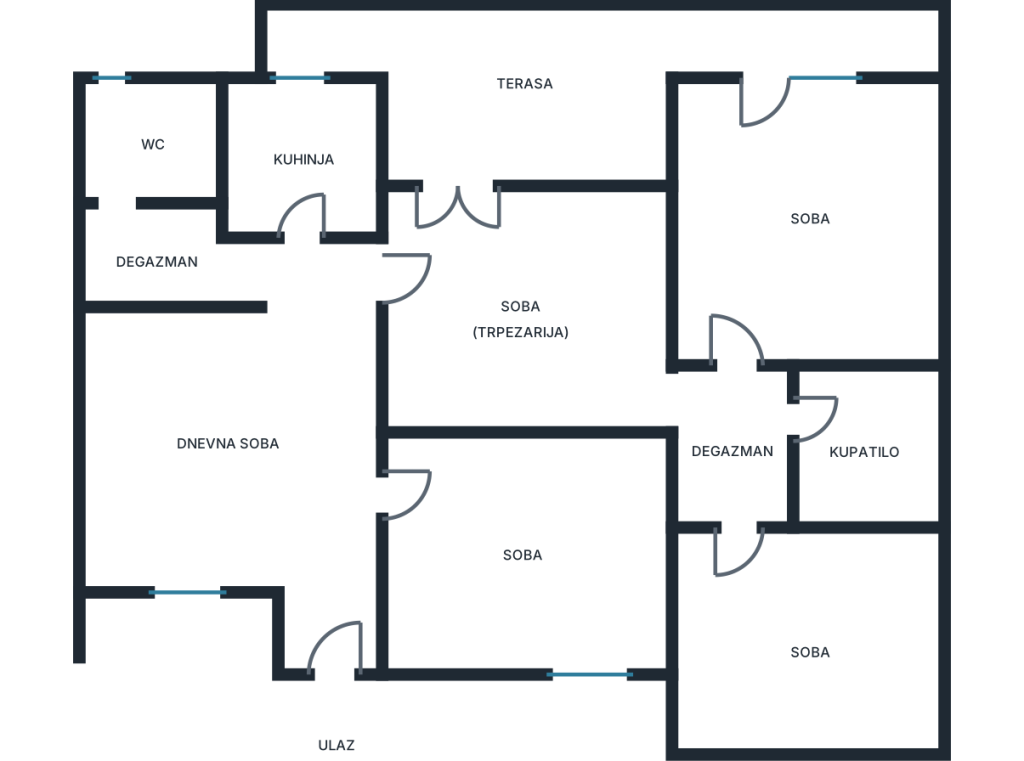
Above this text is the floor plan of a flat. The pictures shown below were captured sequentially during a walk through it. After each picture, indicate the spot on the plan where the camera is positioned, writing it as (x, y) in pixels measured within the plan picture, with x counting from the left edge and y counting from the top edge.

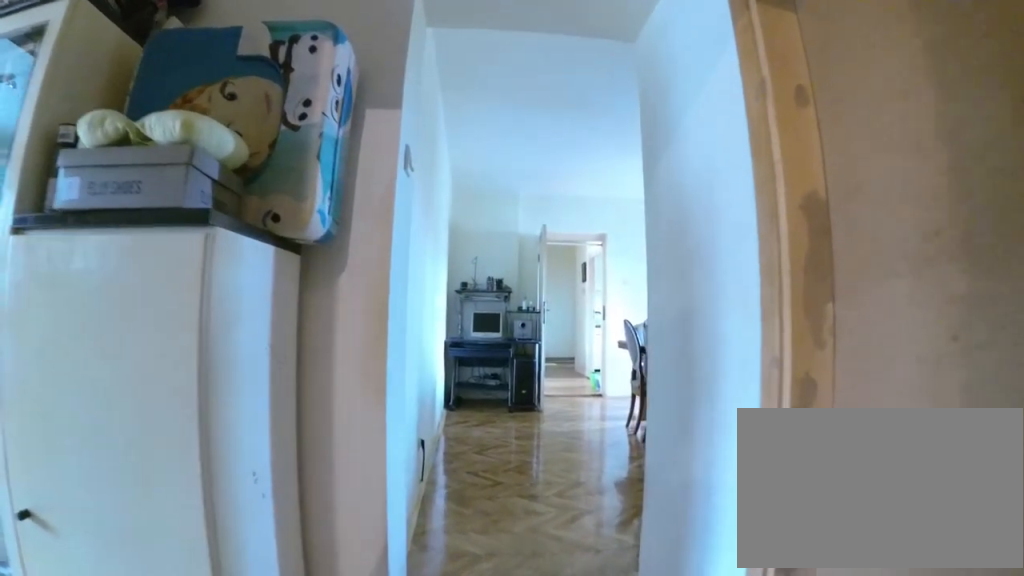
(784, 421)
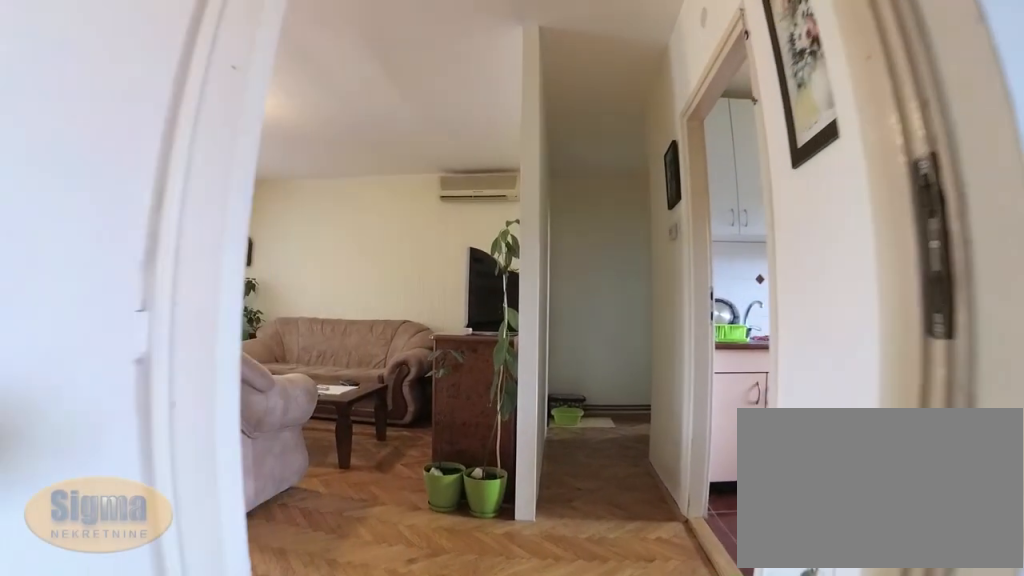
(445, 274)
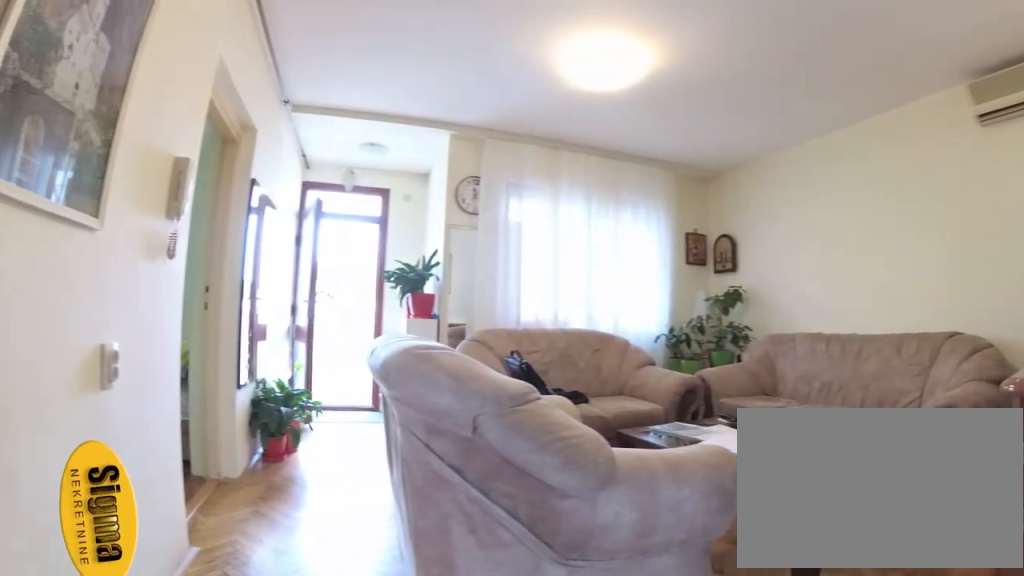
(318, 251)
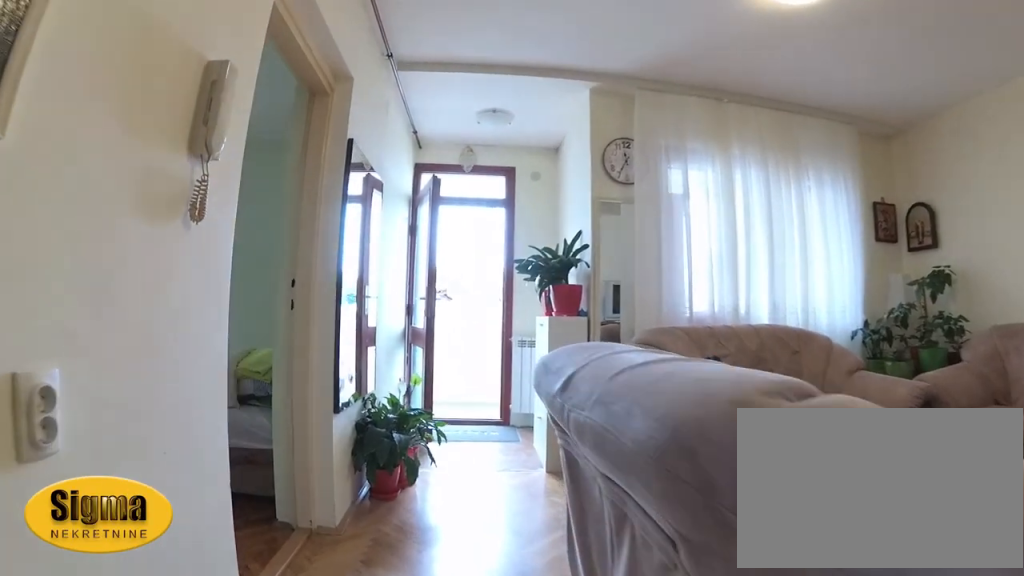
(310, 345)
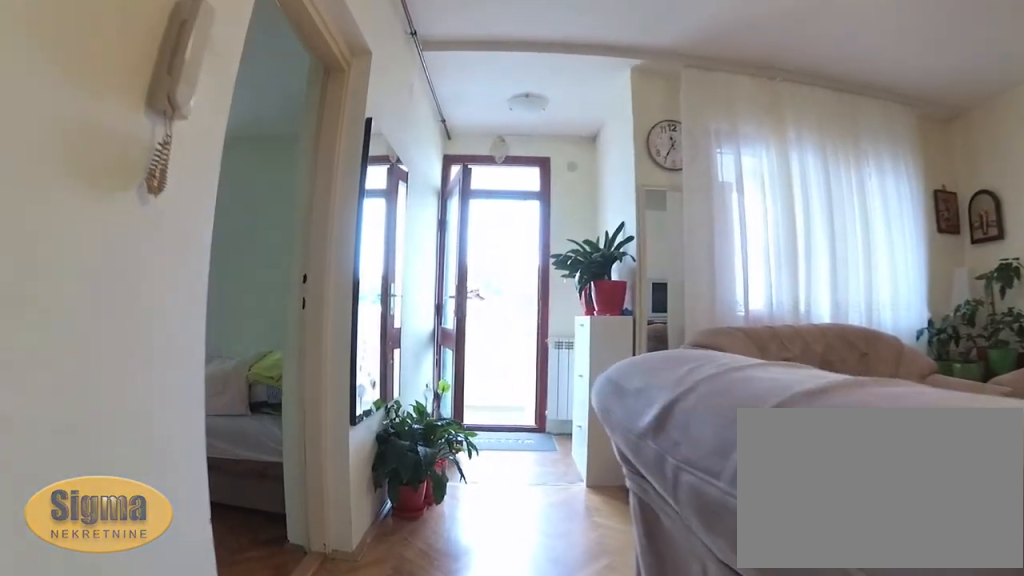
(312, 372)
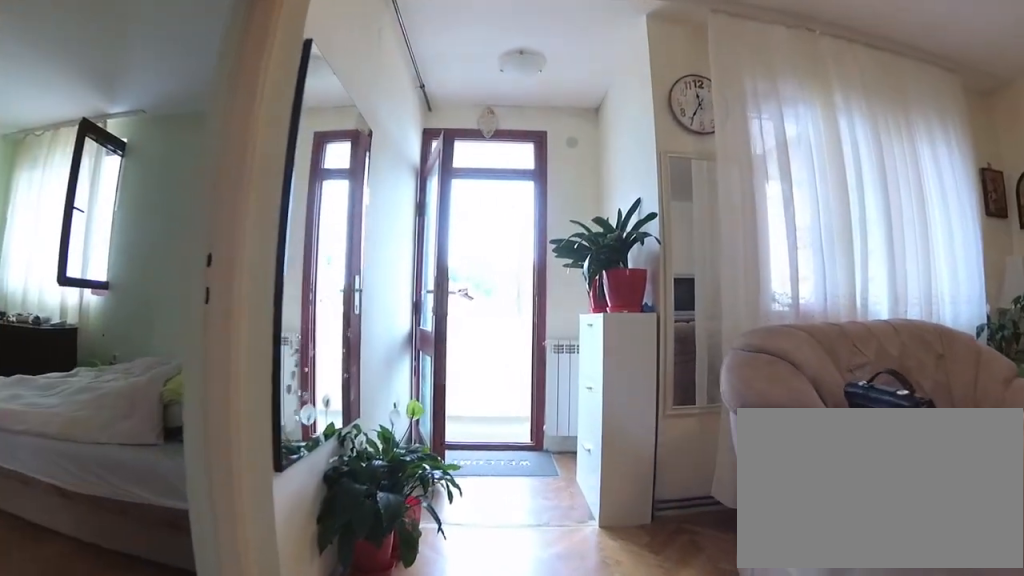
(313, 431)
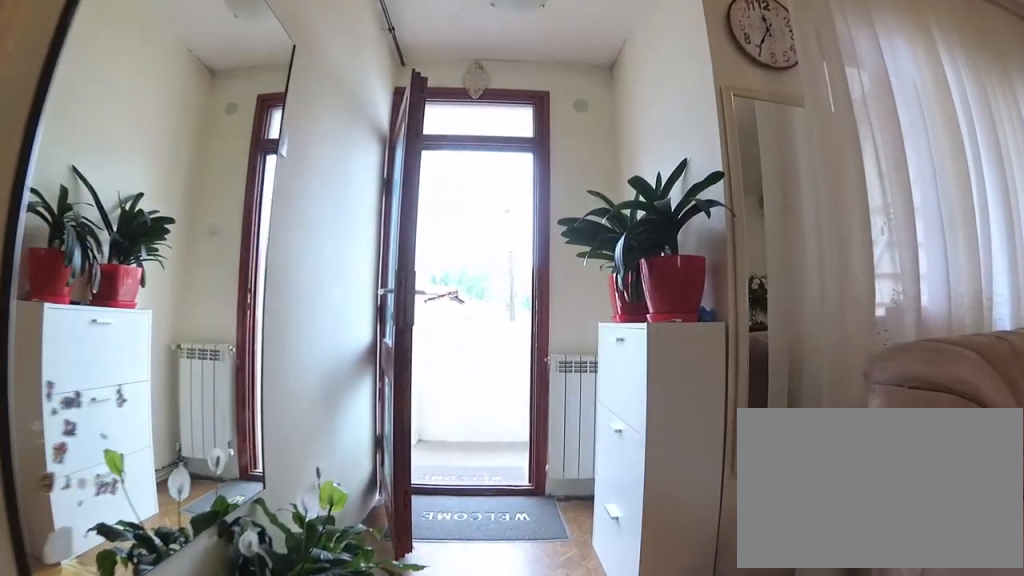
(321, 515)
